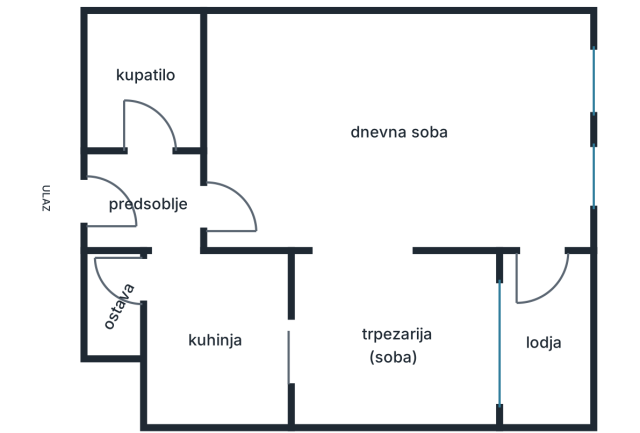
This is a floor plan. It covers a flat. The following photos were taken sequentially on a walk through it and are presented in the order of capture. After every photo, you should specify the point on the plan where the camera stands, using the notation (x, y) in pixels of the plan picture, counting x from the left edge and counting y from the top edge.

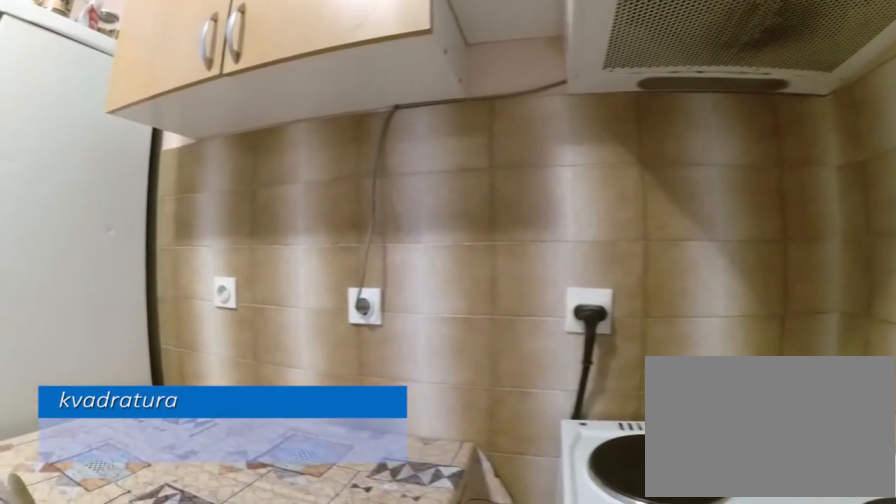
(163, 370)
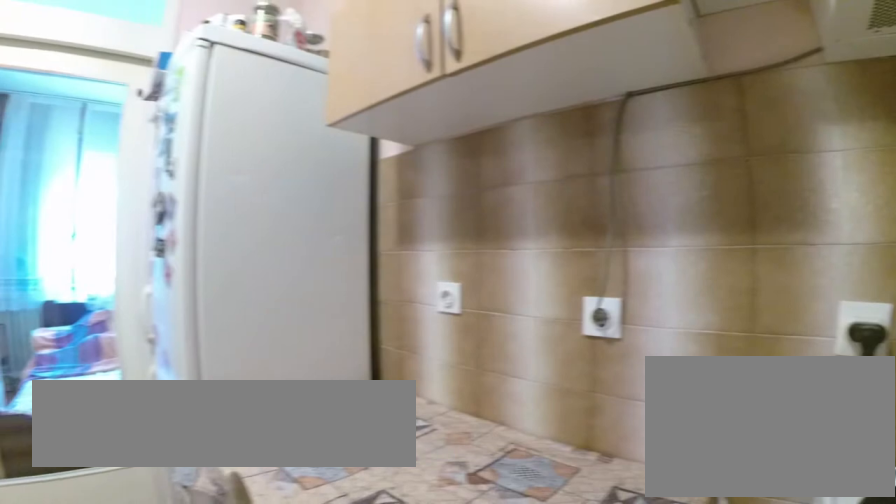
(157, 376)
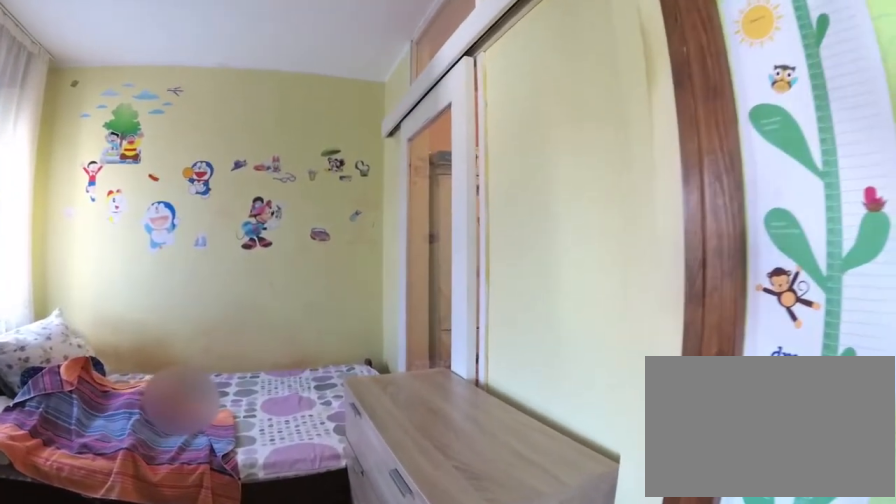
(362, 231)
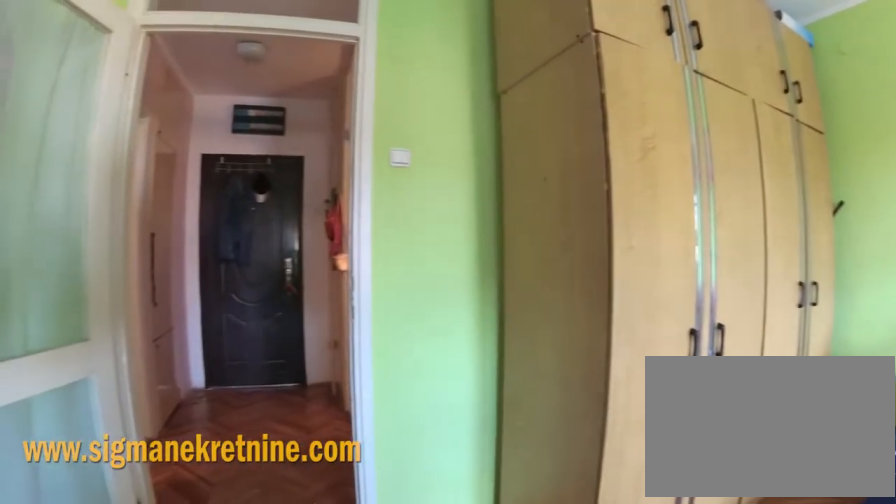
(382, 211)
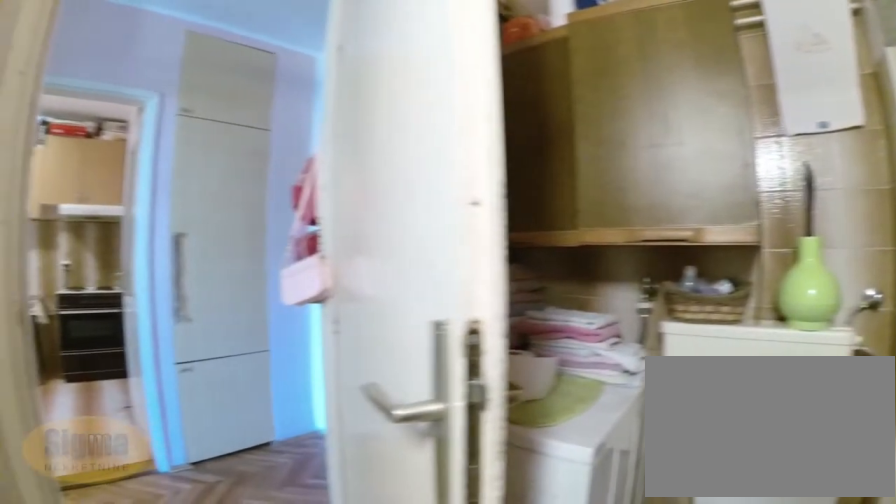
(156, 64)
